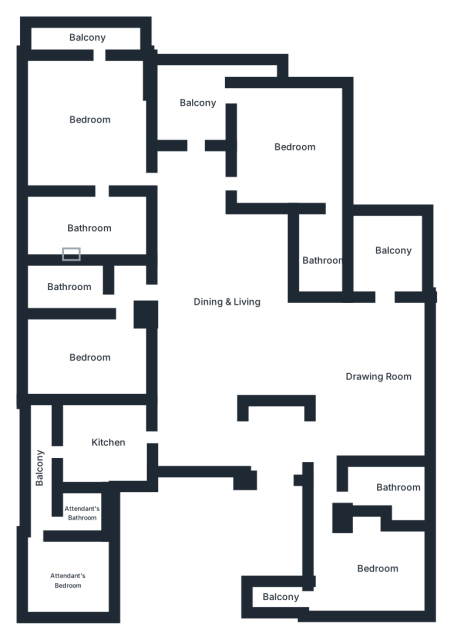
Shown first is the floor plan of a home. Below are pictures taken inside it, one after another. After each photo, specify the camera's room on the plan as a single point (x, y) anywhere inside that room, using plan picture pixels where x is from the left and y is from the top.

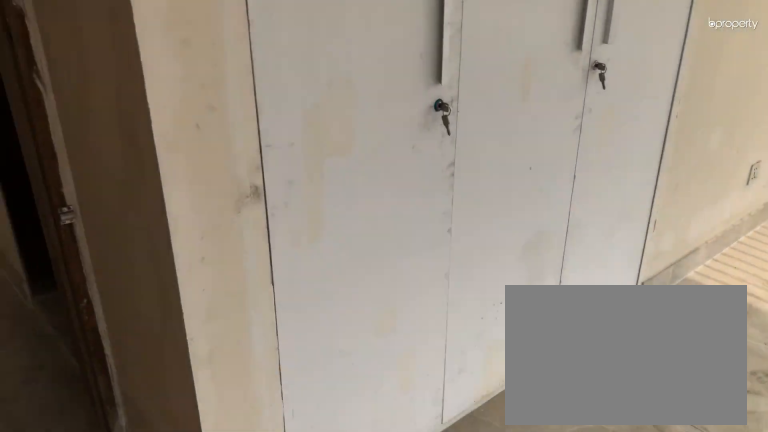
(373, 569)
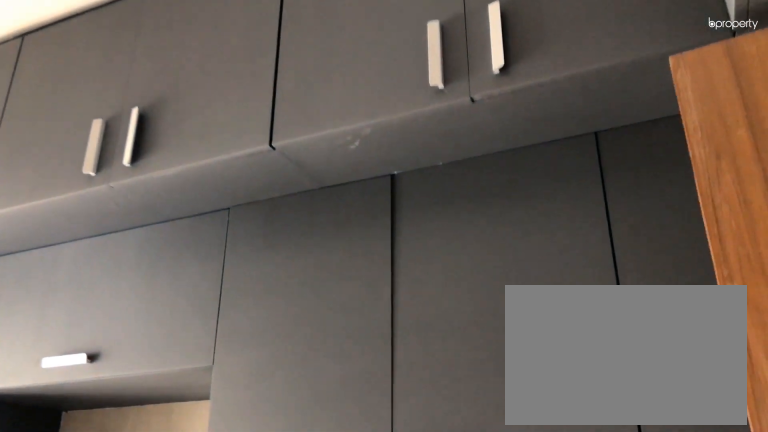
(98, 442)
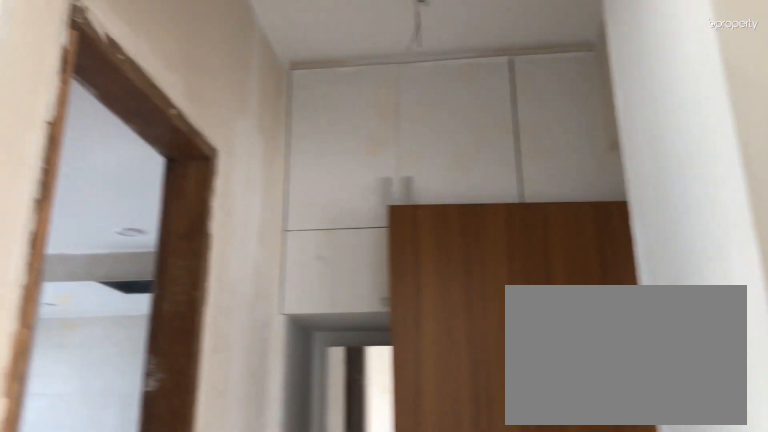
(84, 356)
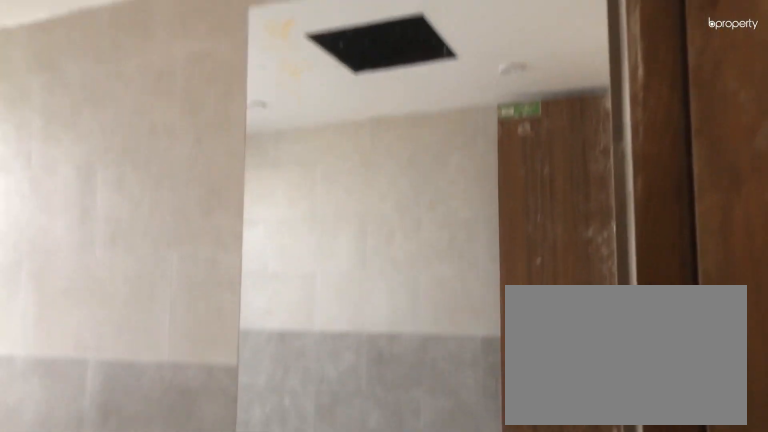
(65, 286)
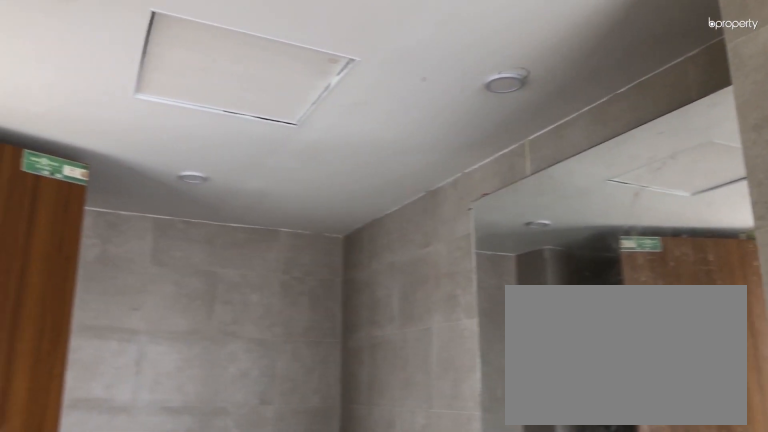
(88, 224)
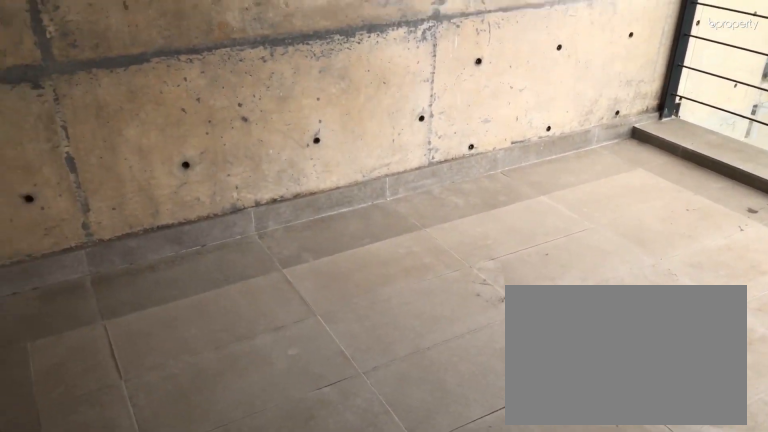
(194, 96)
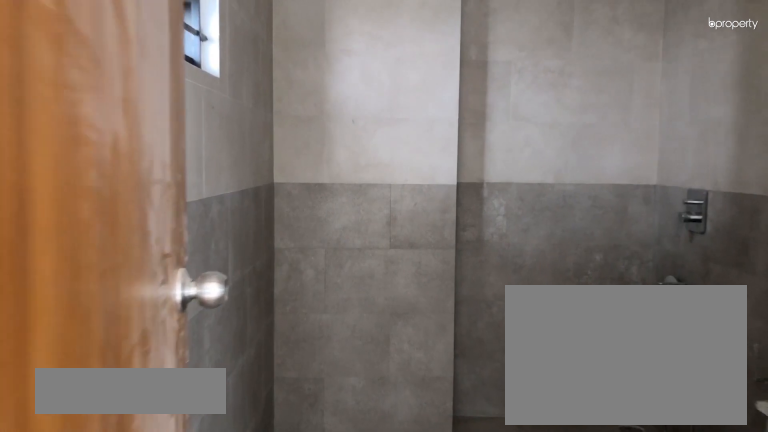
(320, 254)
